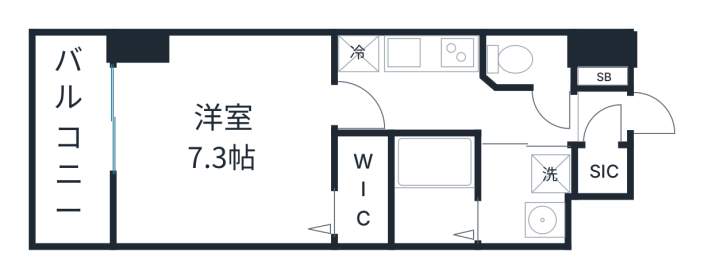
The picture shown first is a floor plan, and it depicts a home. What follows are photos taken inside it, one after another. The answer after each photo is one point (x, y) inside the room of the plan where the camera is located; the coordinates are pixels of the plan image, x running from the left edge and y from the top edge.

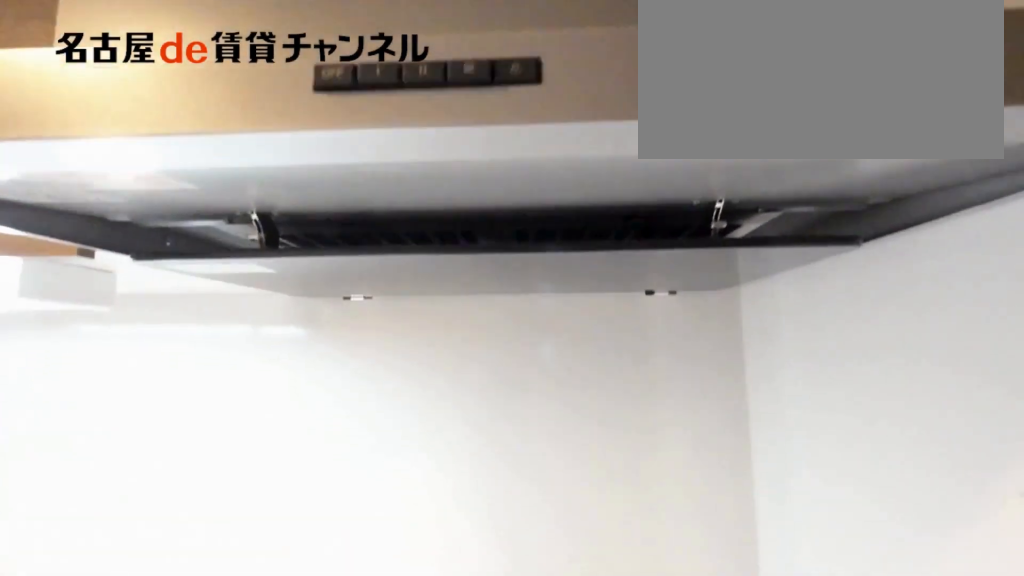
(408, 53)
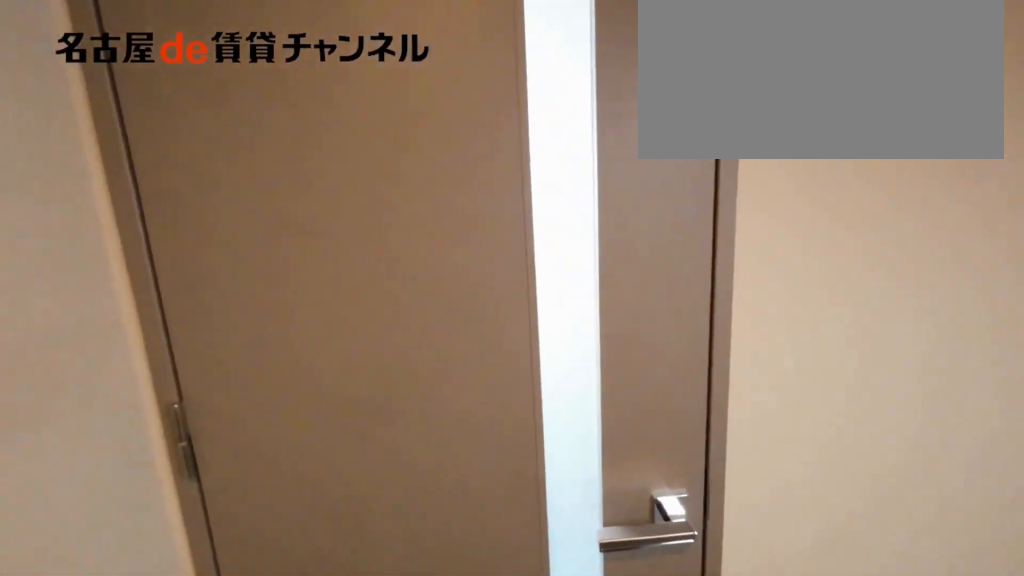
(451, 106)
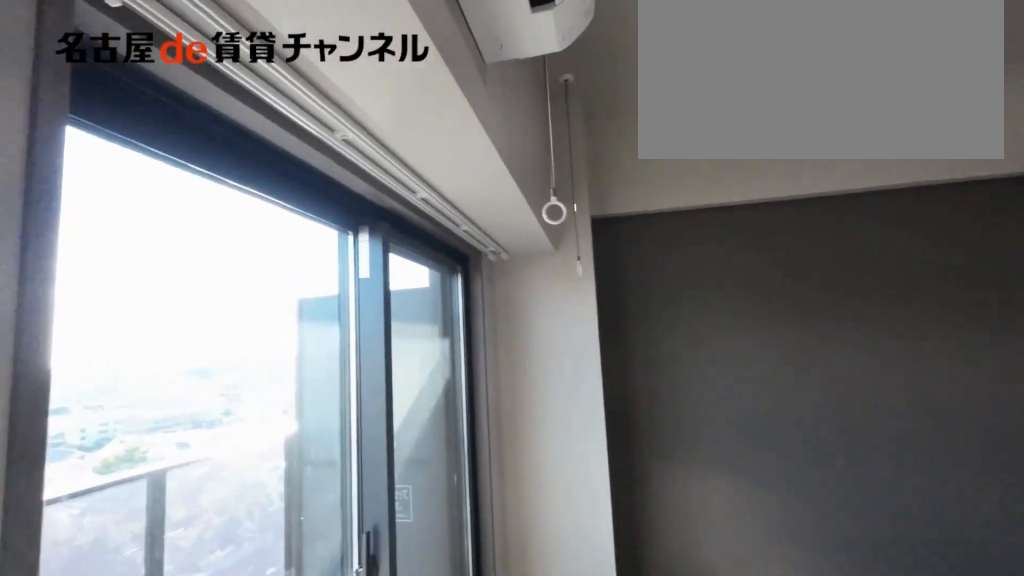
(226, 142)
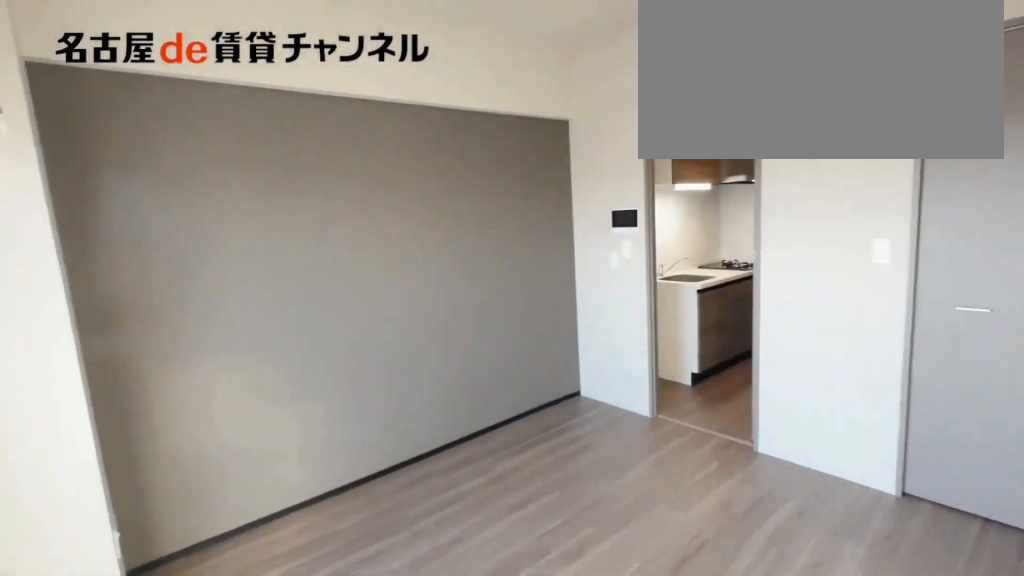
(226, 142)
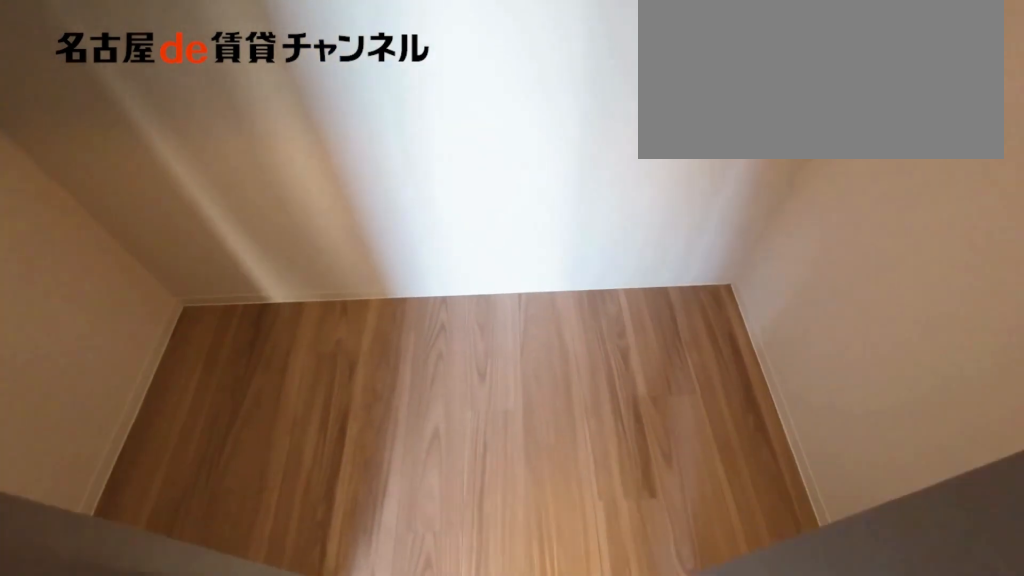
(362, 190)
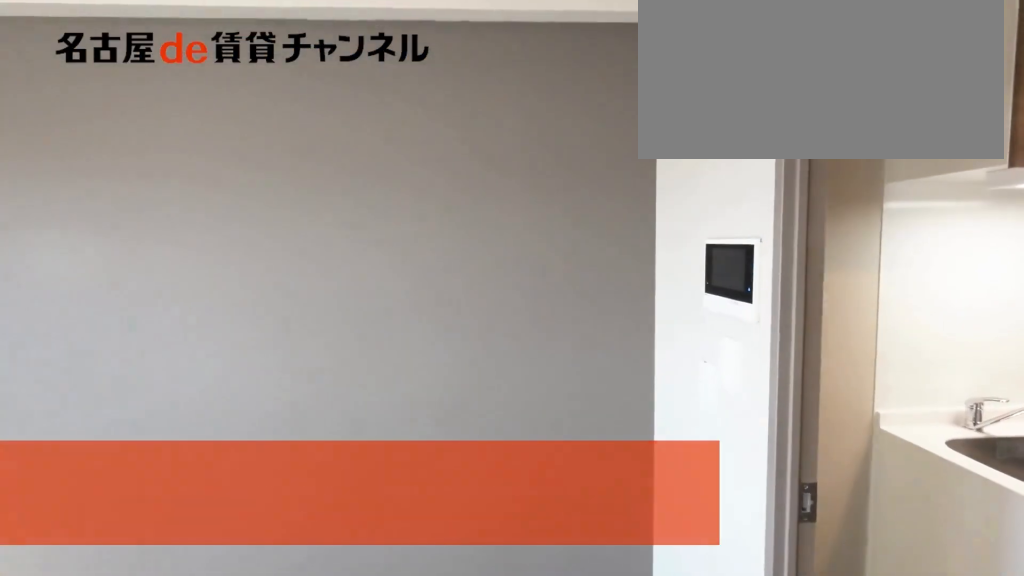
(226, 142)
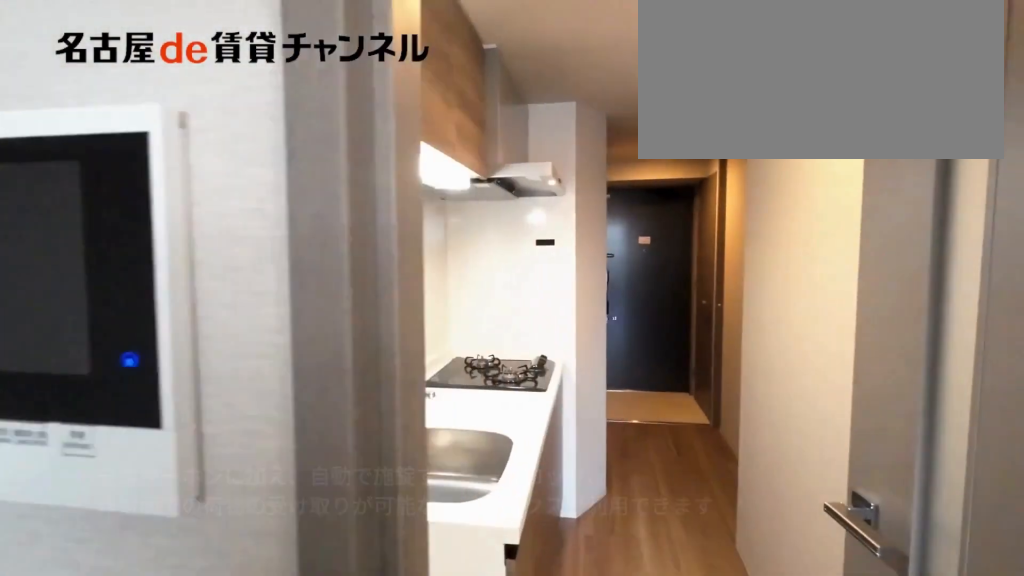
(226, 142)
